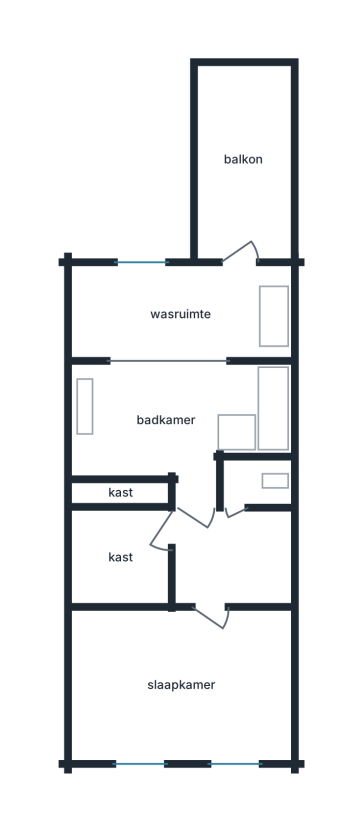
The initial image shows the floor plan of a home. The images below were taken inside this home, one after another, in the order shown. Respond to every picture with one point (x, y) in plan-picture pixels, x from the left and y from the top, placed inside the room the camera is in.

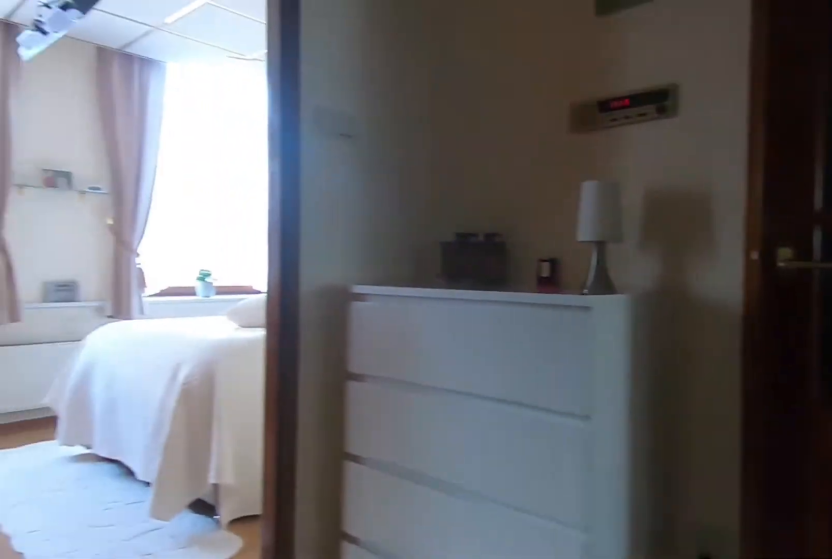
(215, 543)
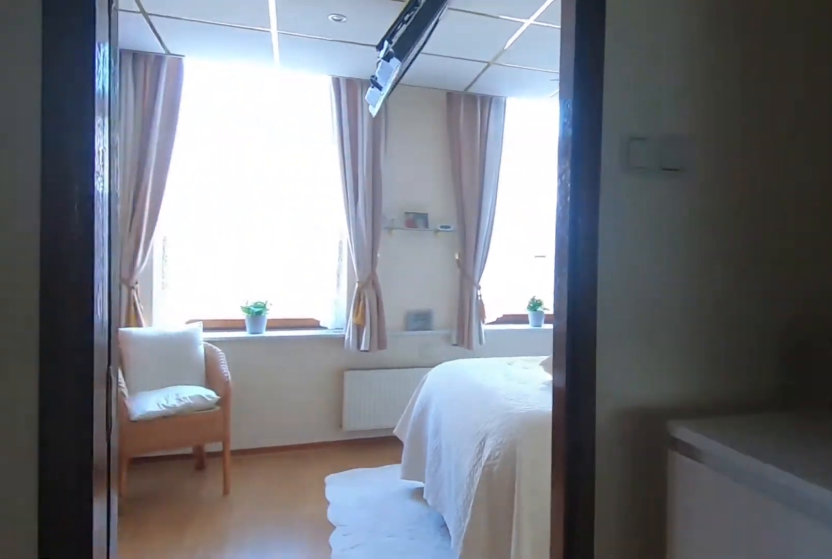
(215, 543)
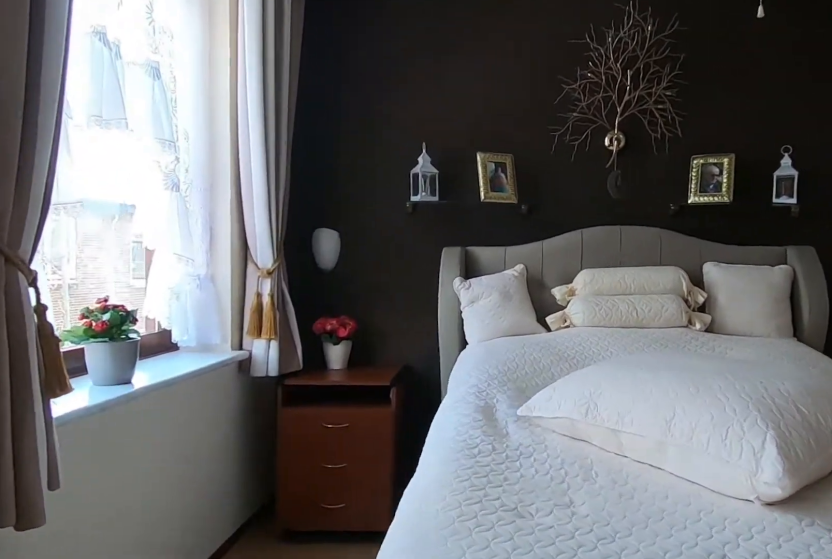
(179, 688)
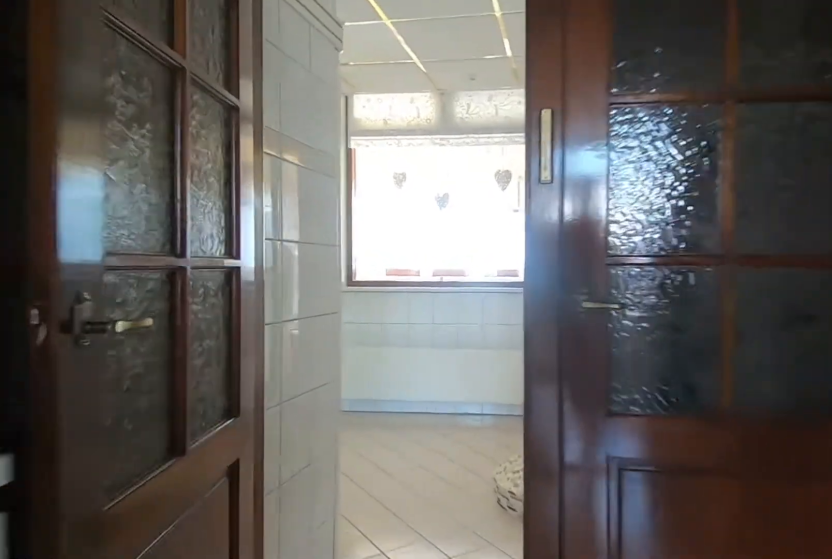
(215, 541)
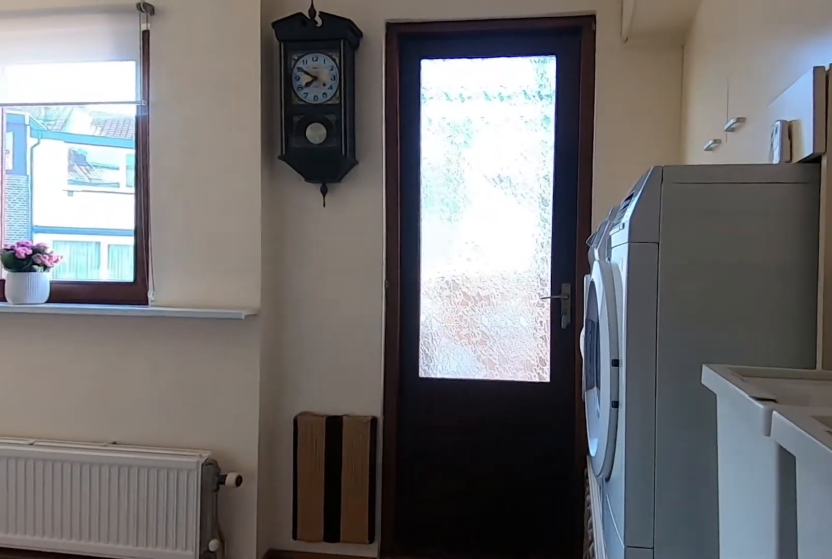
(156, 312)
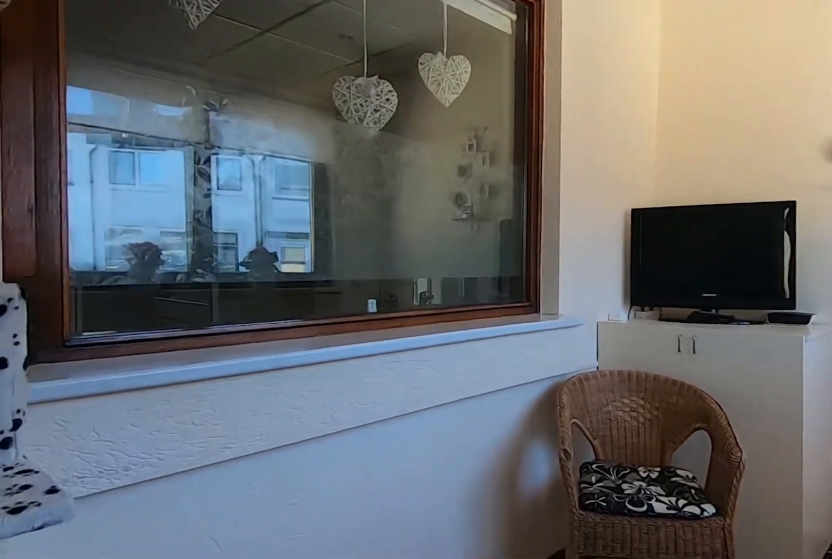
(156, 312)
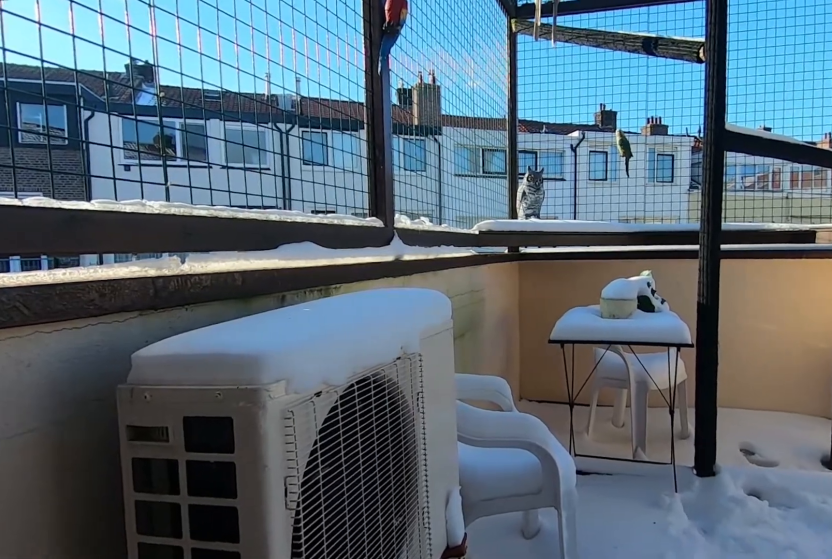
(242, 159)
